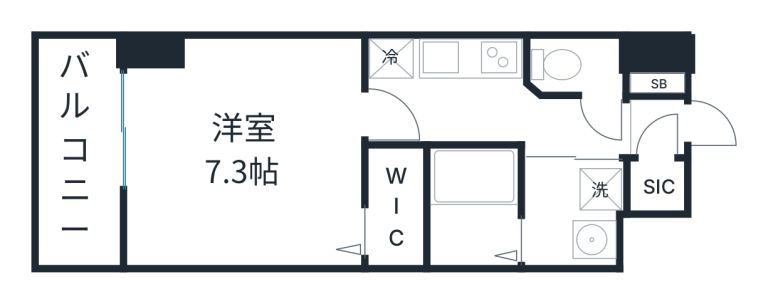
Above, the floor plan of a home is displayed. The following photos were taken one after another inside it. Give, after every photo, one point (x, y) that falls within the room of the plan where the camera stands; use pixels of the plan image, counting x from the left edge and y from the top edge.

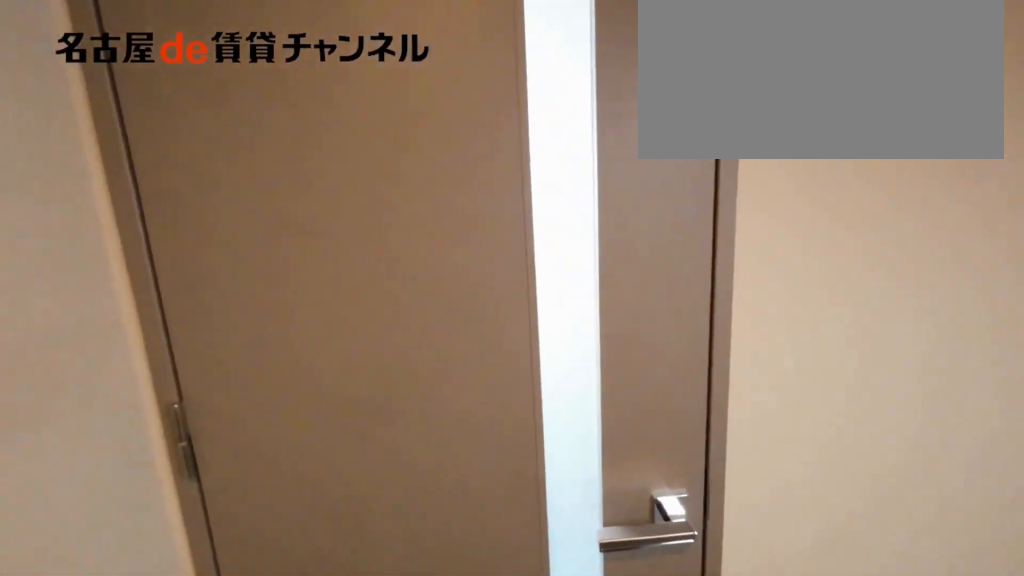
(492, 116)
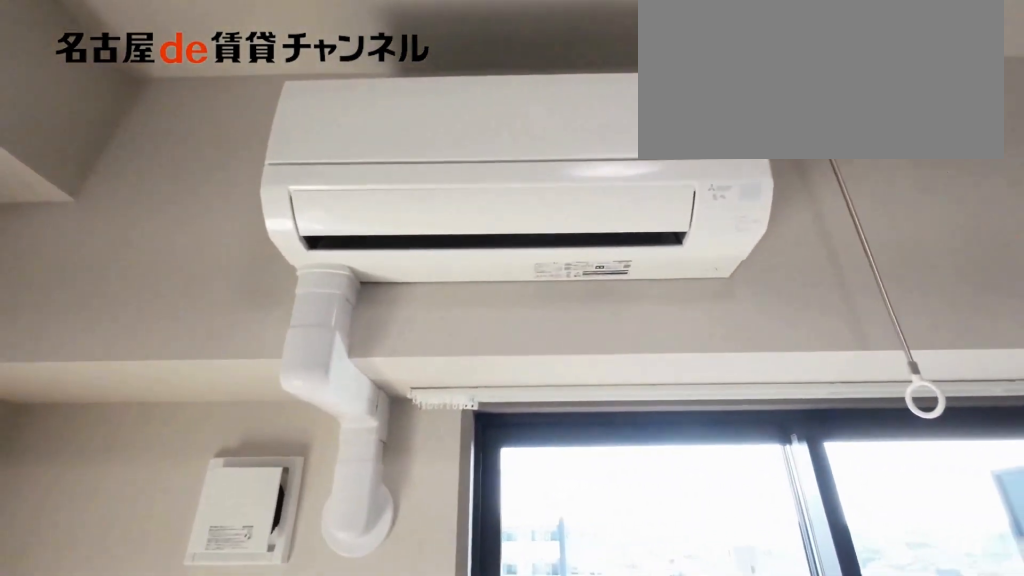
(247, 155)
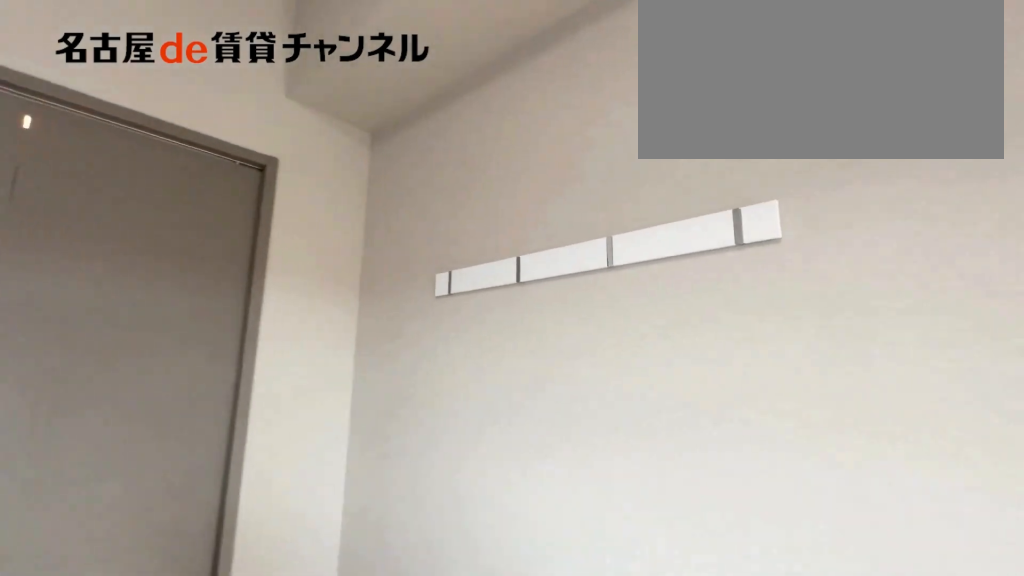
(247, 155)
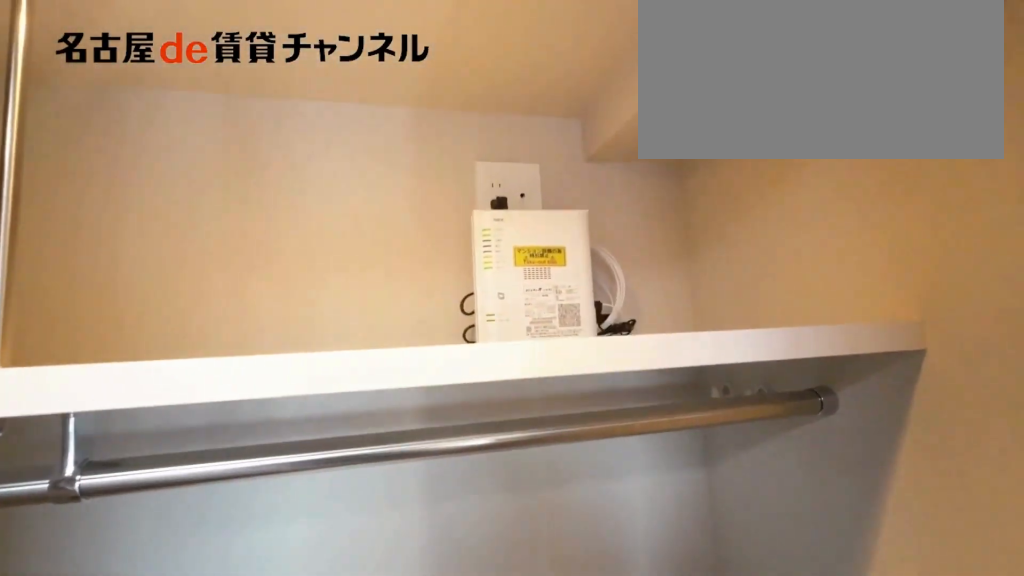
(395, 207)
